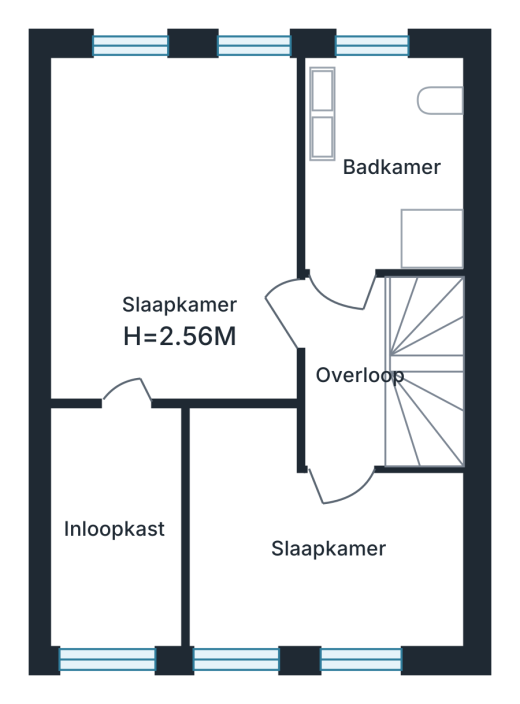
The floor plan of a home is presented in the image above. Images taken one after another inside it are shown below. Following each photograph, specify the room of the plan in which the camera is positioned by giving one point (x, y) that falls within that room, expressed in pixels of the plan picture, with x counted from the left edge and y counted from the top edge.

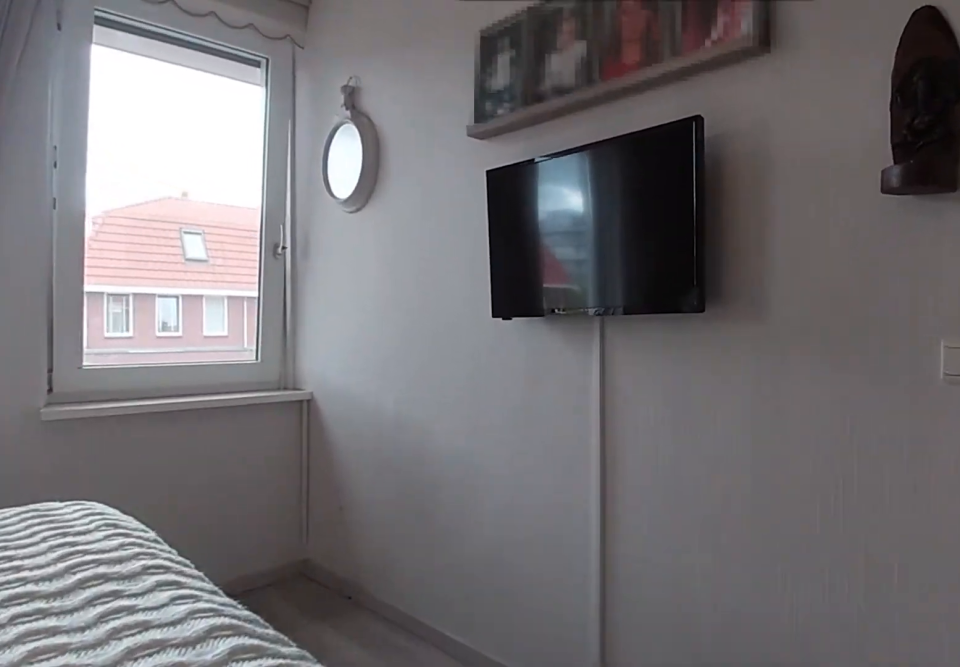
(175, 230)
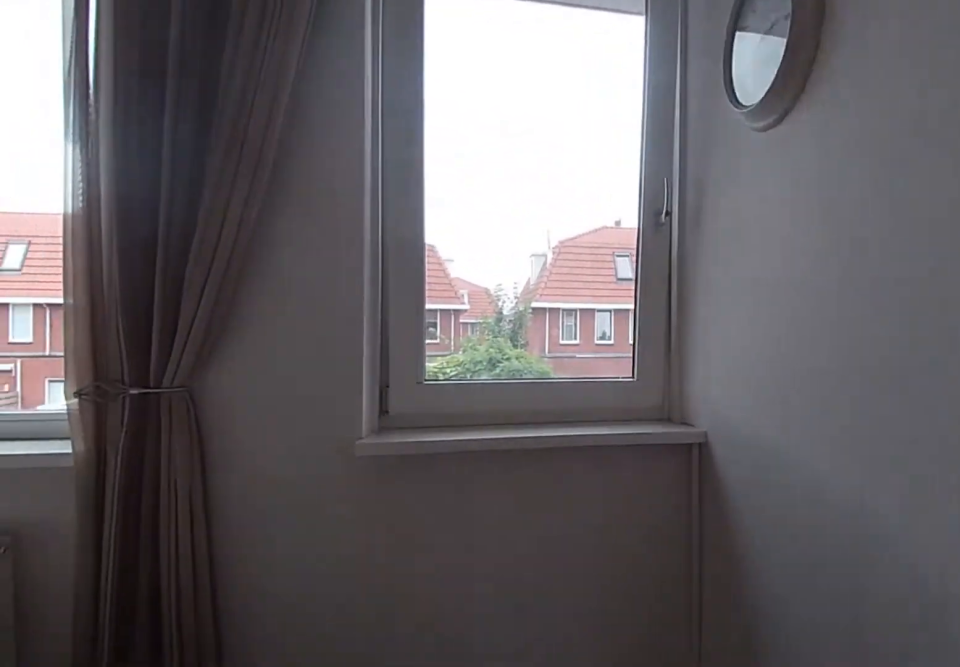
(175, 230)
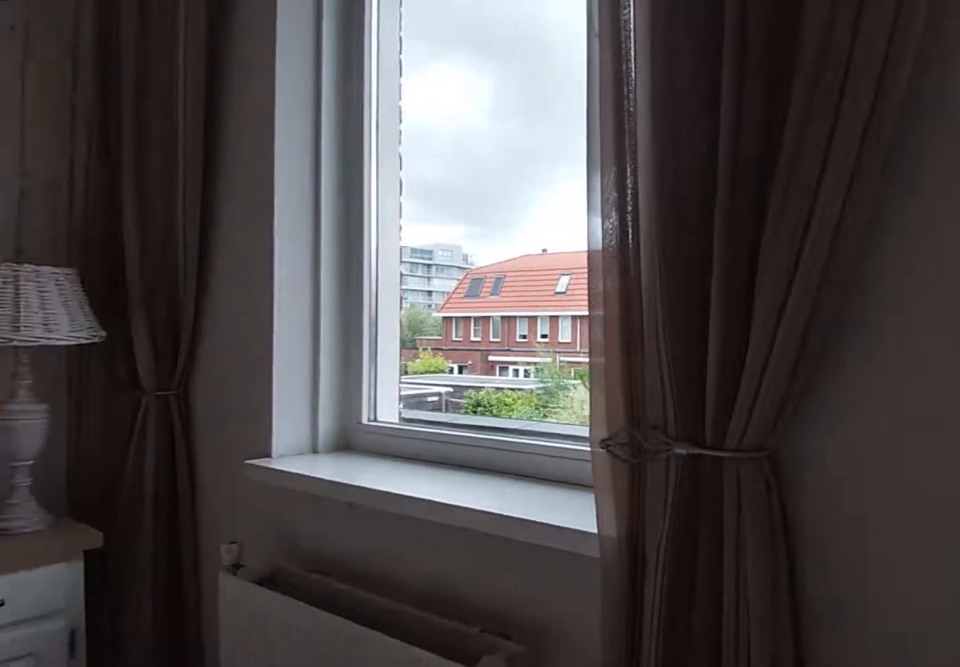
(175, 230)
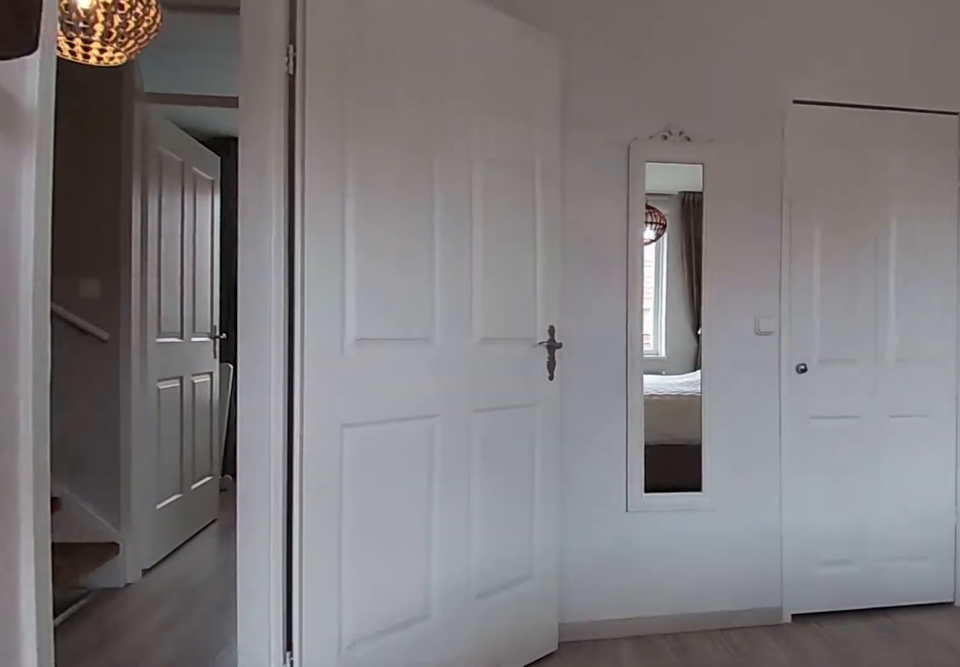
(175, 230)
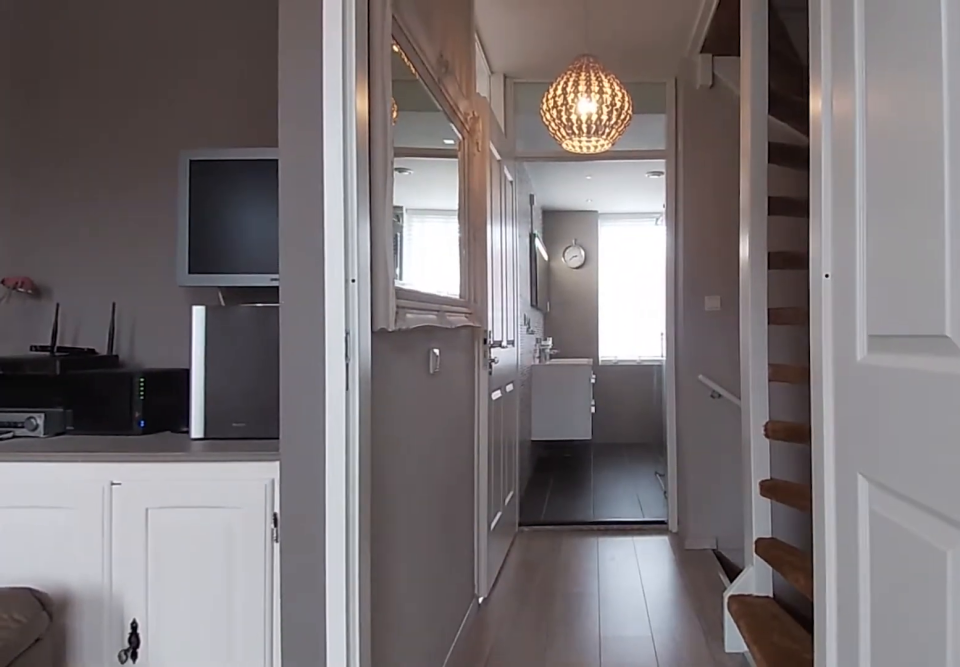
(338, 625)
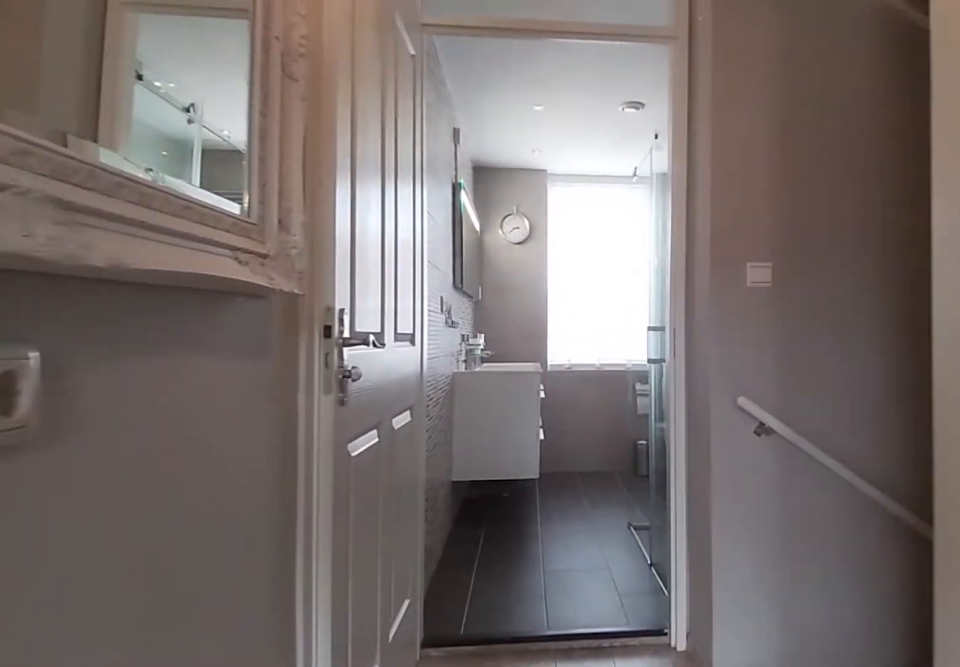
(344, 375)
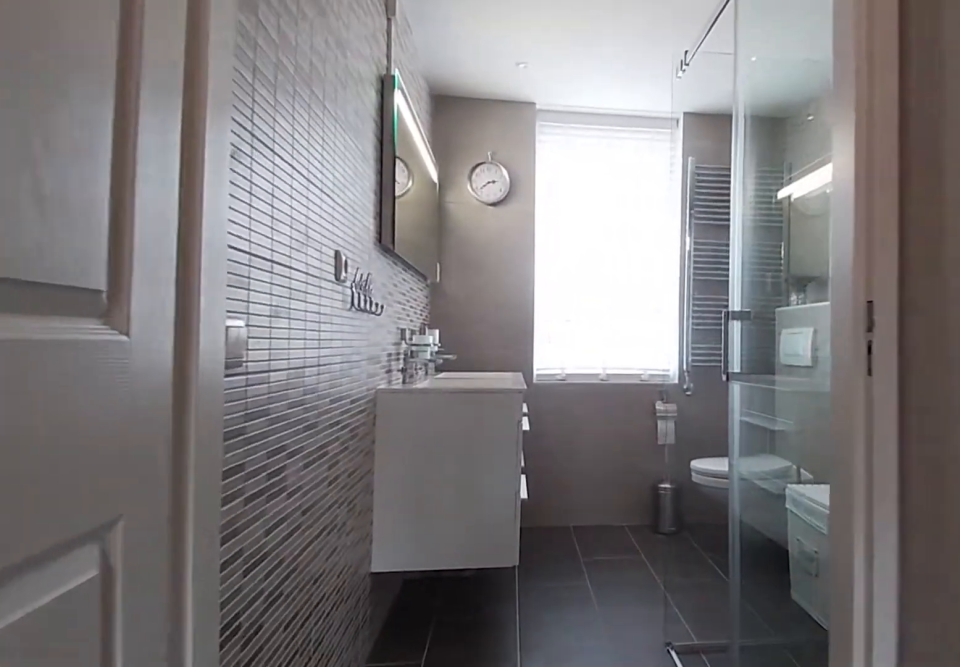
(344, 375)
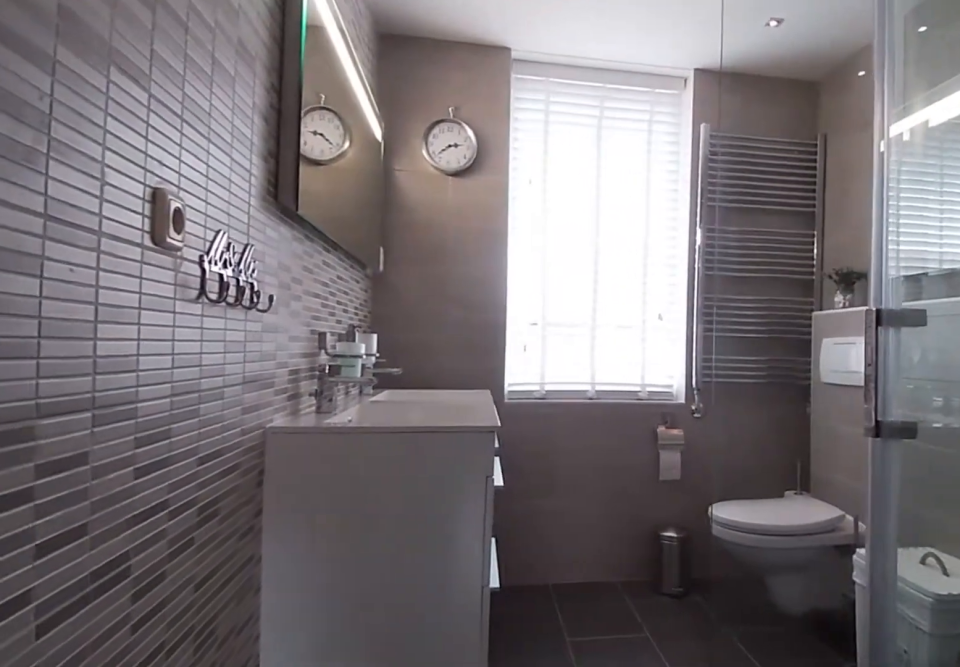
(384, 163)
